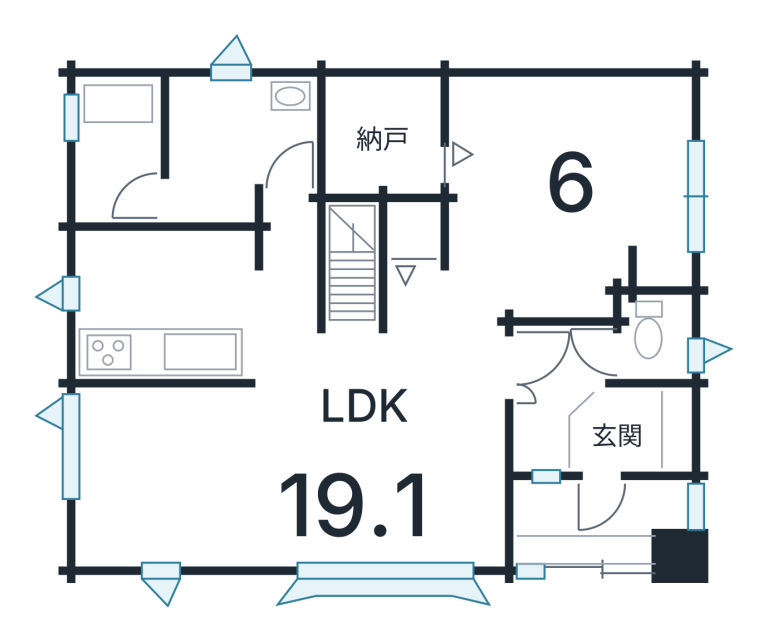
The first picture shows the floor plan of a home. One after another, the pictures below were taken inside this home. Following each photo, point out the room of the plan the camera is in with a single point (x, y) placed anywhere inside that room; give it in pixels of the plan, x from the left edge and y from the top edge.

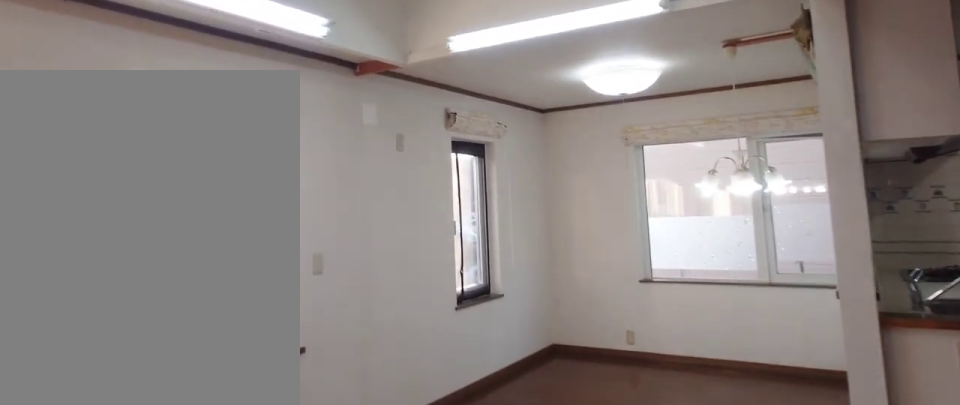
(385, 494)
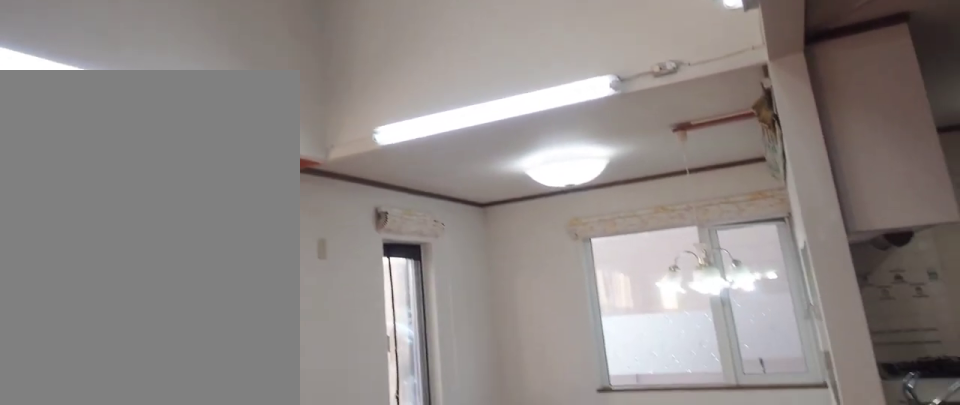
(385, 494)
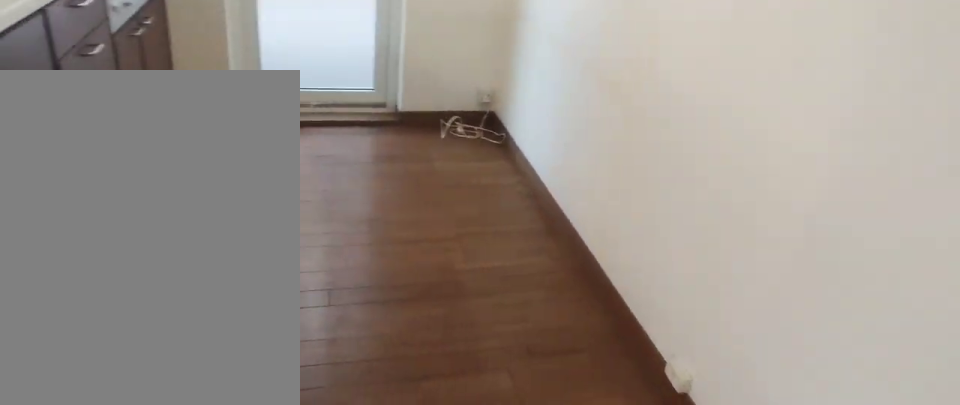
(173, 305)
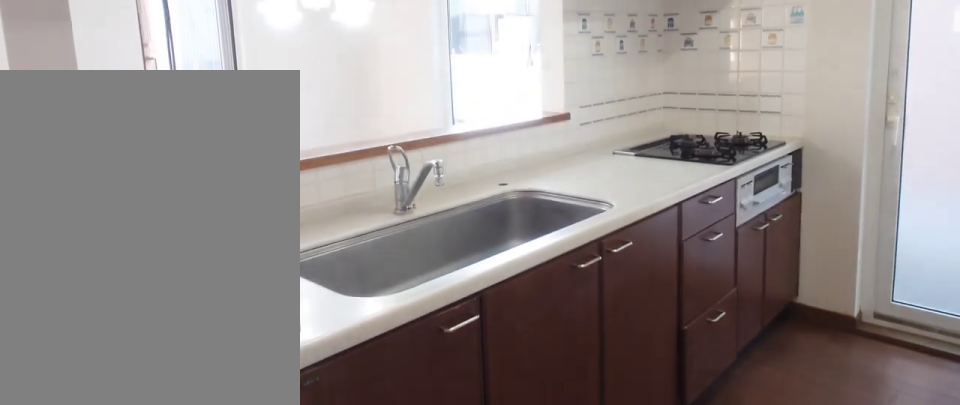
(174, 305)
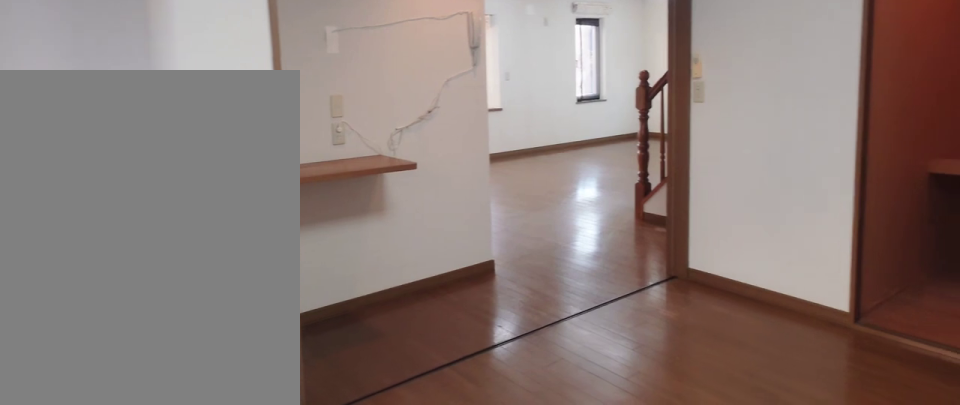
(564, 189)
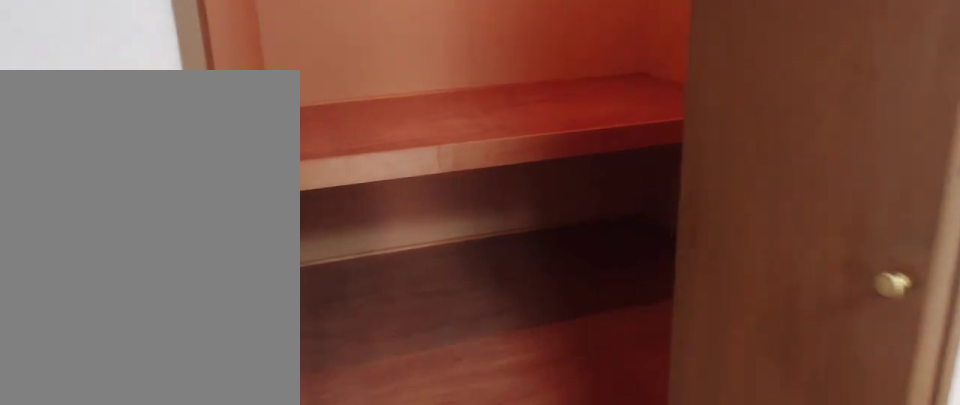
(372, 138)
